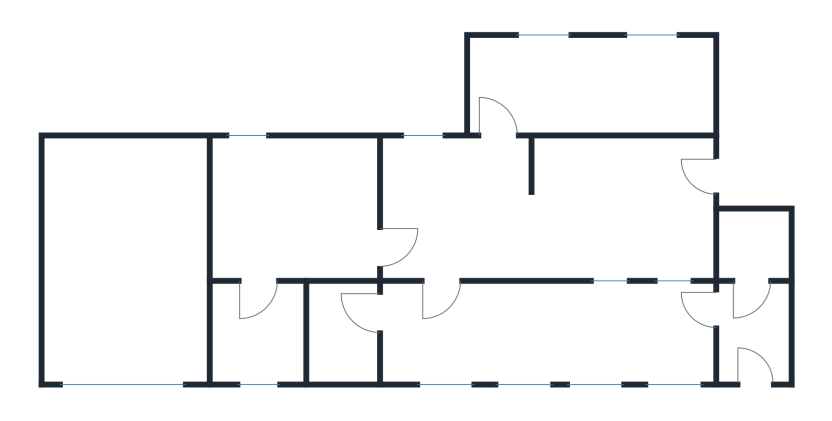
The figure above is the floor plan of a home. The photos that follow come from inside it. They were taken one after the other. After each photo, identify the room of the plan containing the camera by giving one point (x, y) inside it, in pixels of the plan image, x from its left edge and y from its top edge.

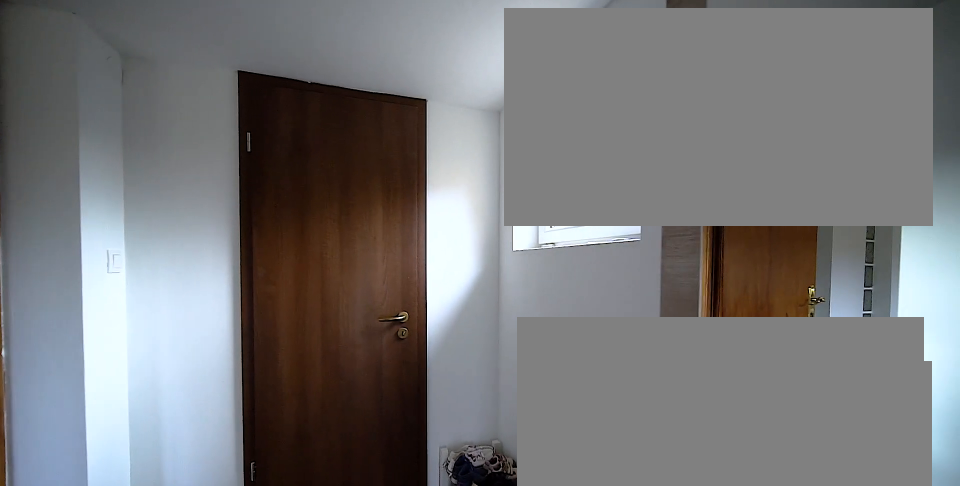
(754, 337)
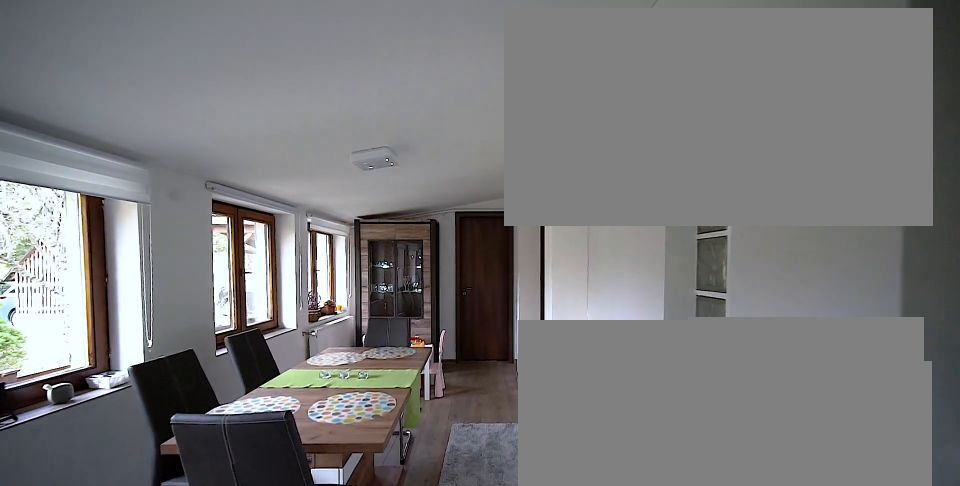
(541, 337)
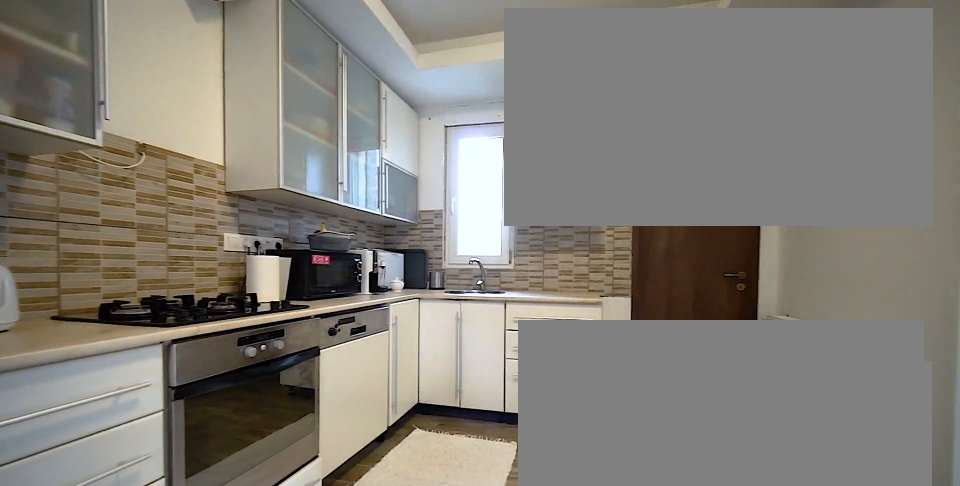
(541, 230)
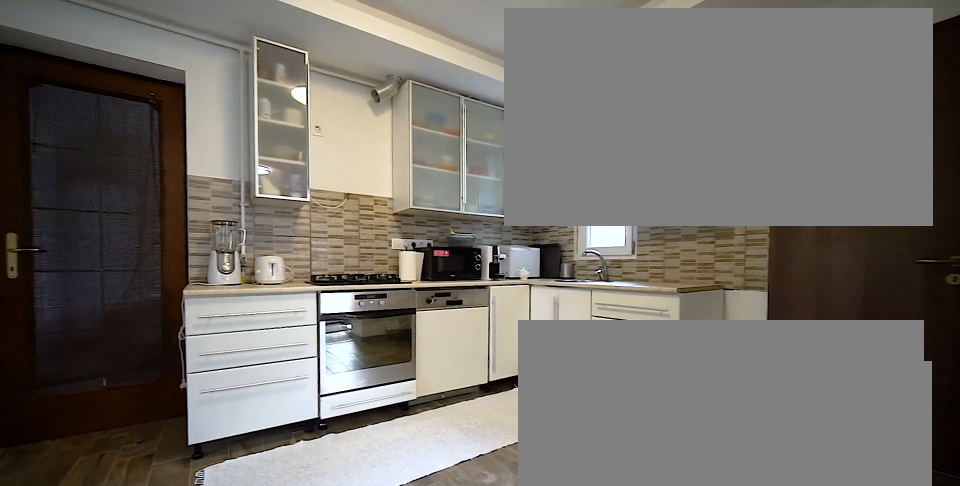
(541, 230)
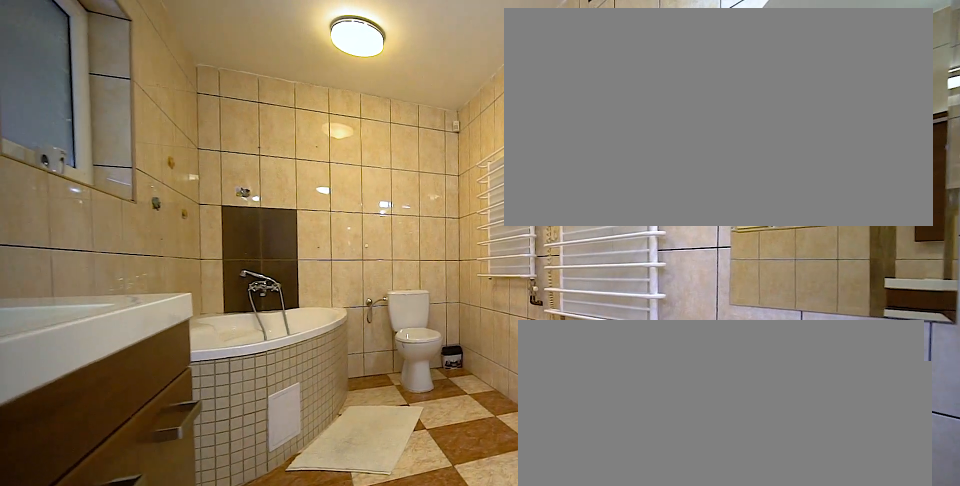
(593, 86)
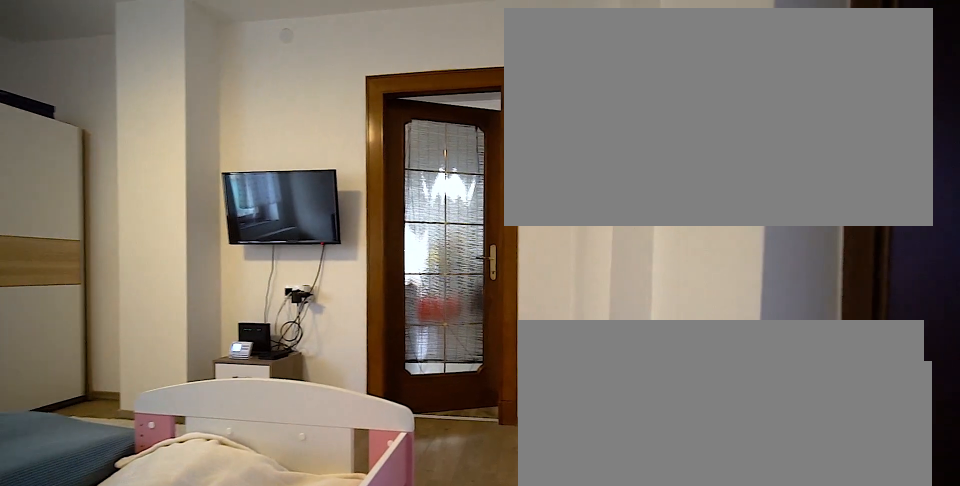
(298, 213)
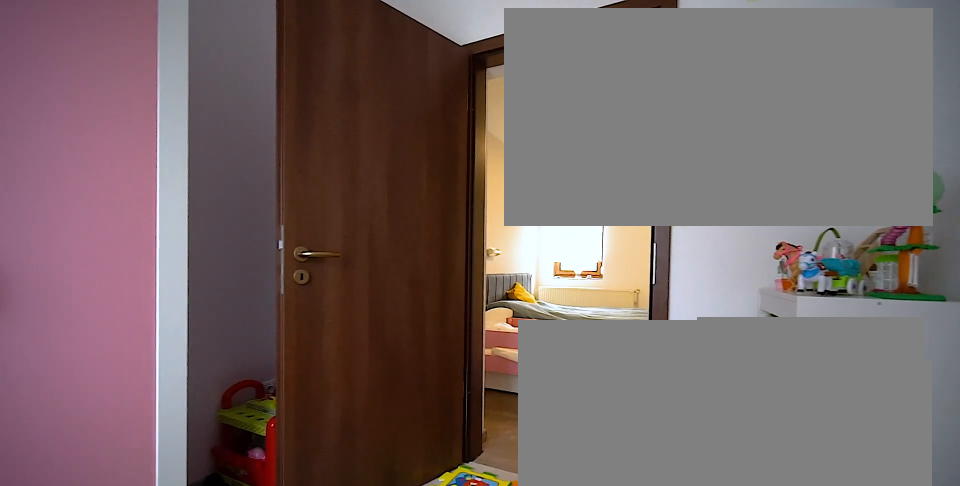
(259, 335)
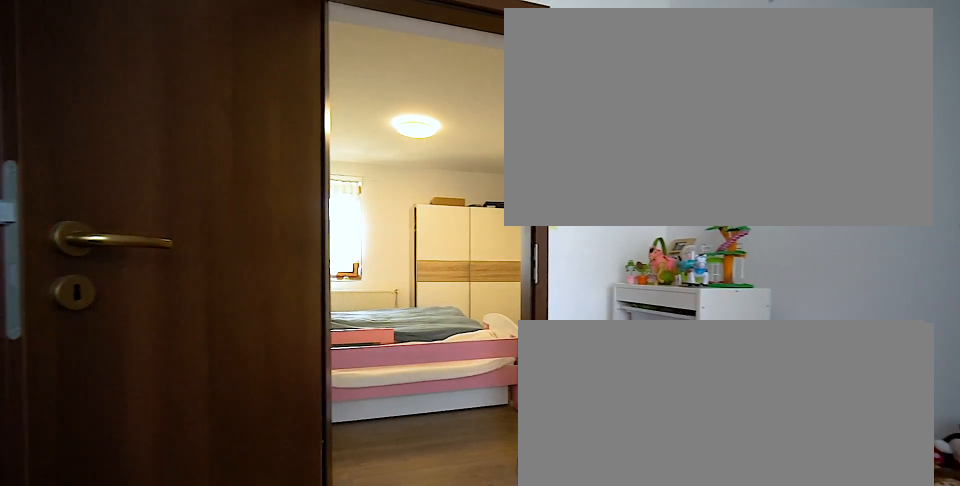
(259, 335)
